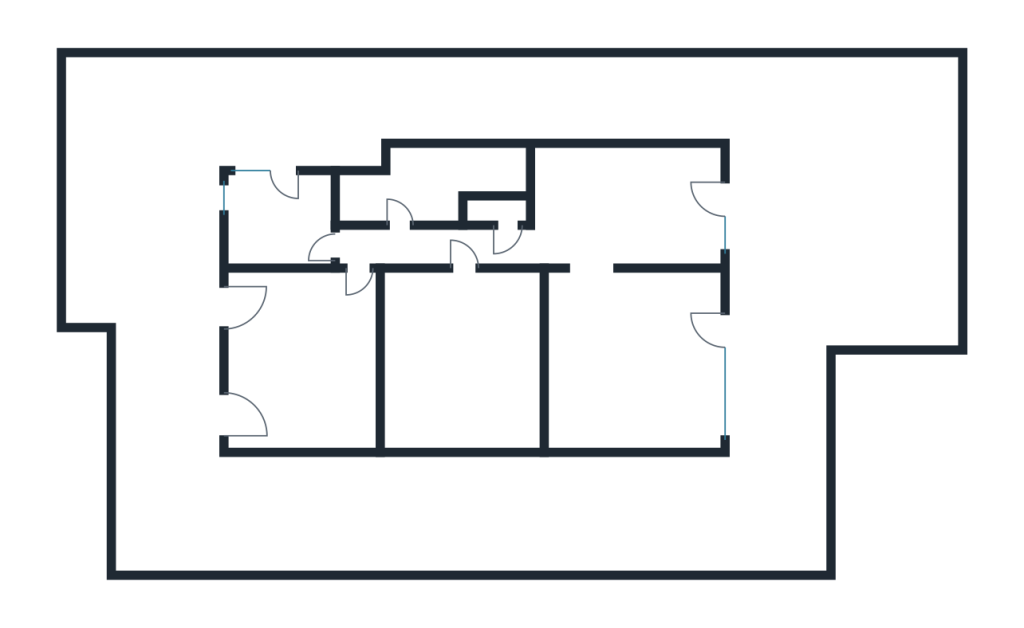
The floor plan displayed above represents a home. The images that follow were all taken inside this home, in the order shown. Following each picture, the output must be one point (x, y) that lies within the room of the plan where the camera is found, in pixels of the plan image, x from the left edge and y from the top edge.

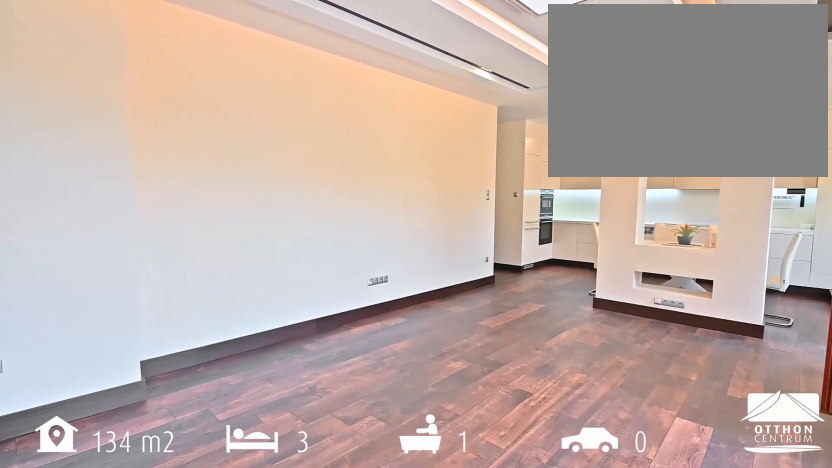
(634, 358)
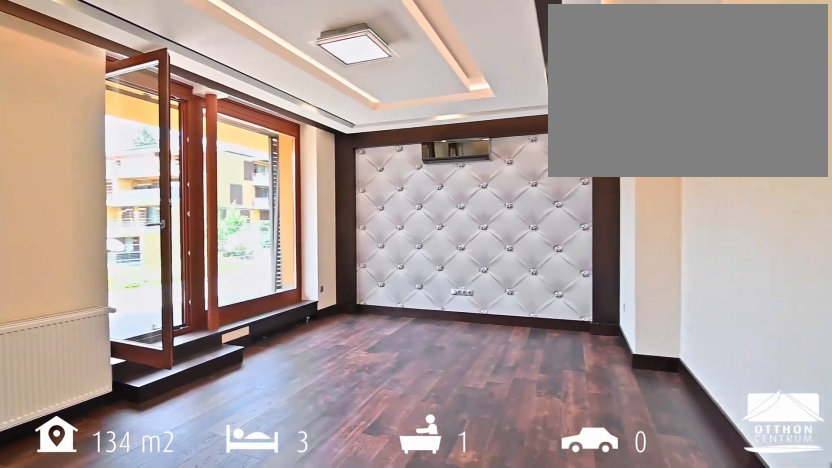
(634, 358)
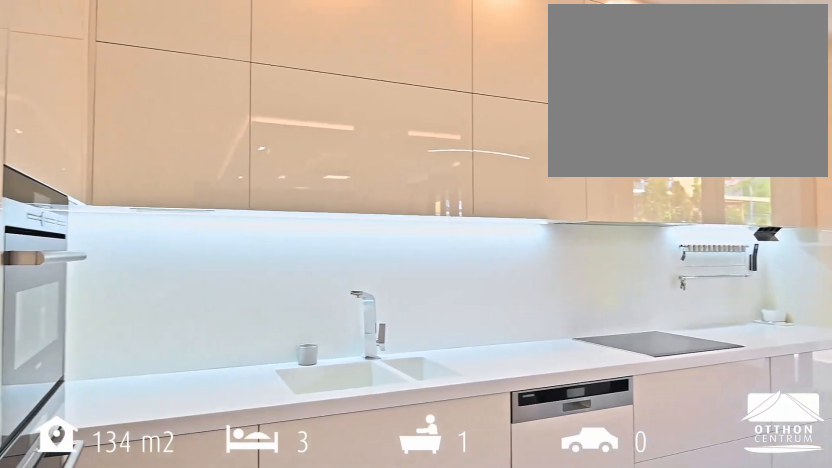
(624, 211)
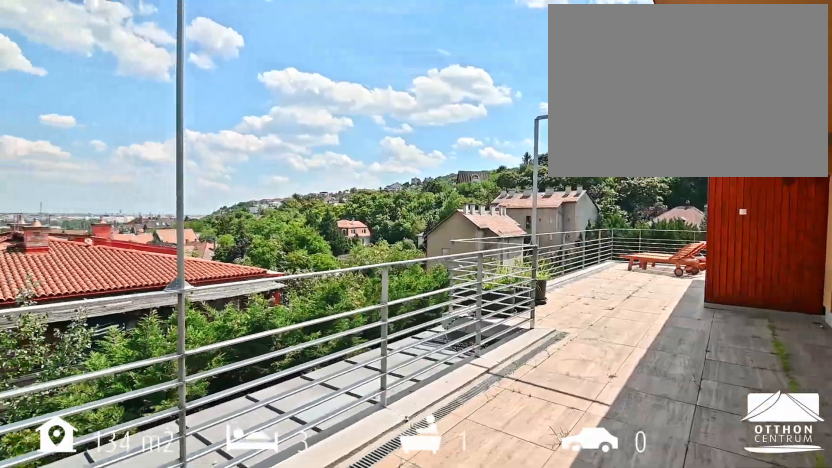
(156, 294)
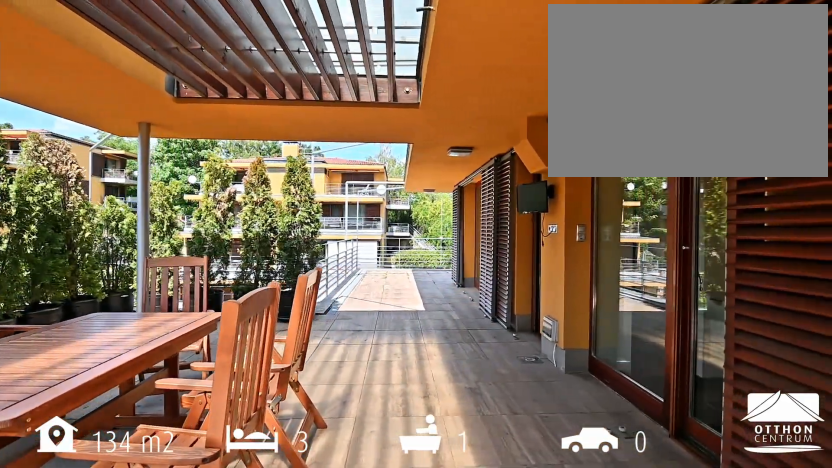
(848, 210)
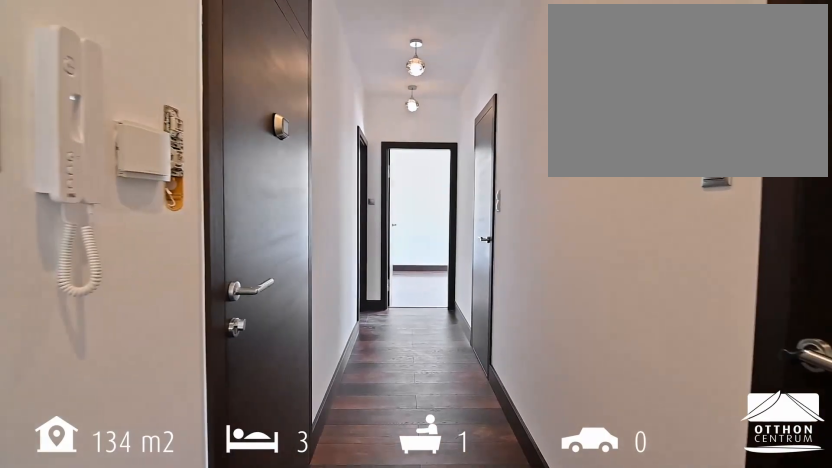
(418, 248)
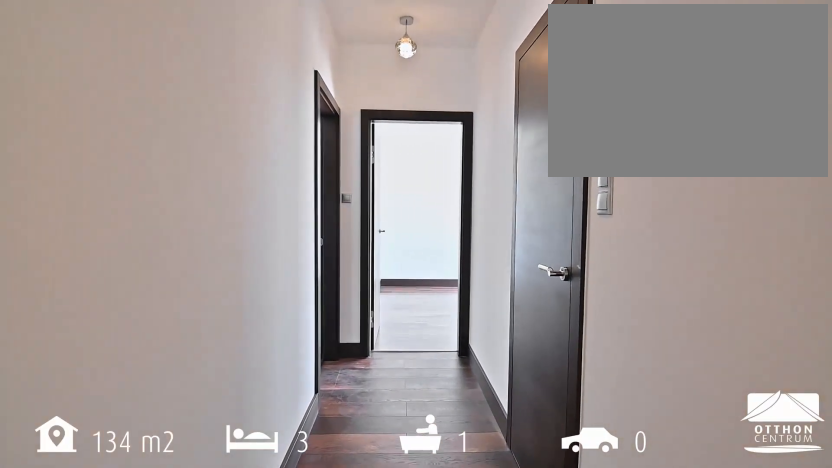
(418, 248)
